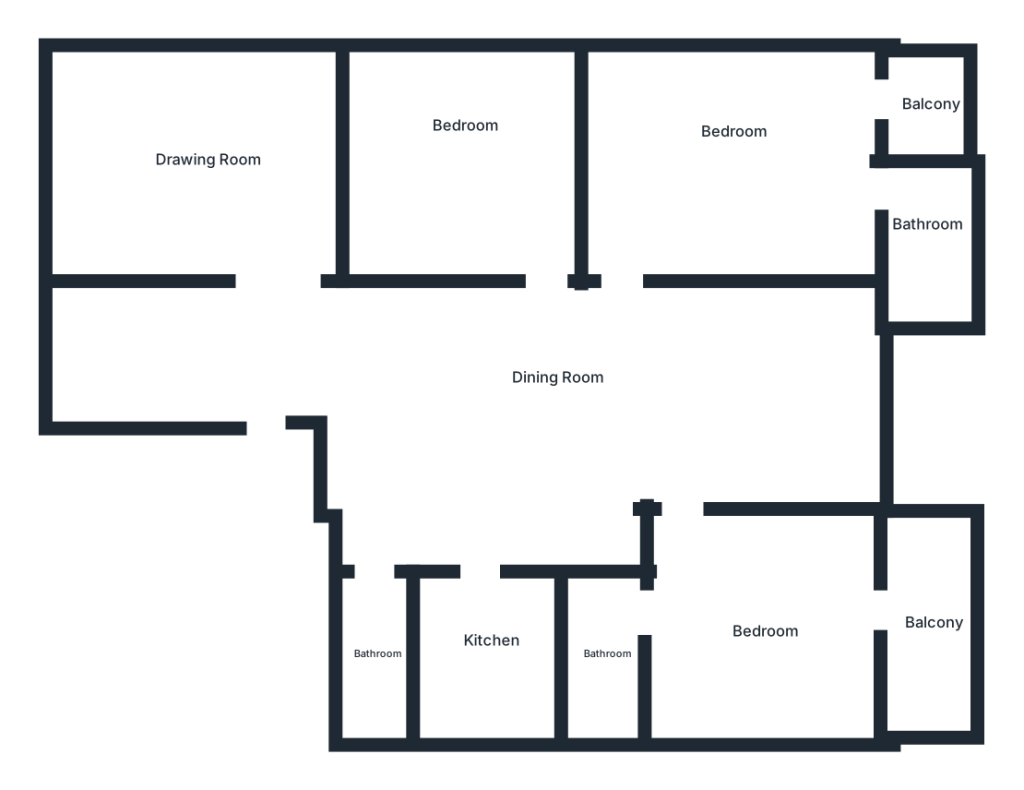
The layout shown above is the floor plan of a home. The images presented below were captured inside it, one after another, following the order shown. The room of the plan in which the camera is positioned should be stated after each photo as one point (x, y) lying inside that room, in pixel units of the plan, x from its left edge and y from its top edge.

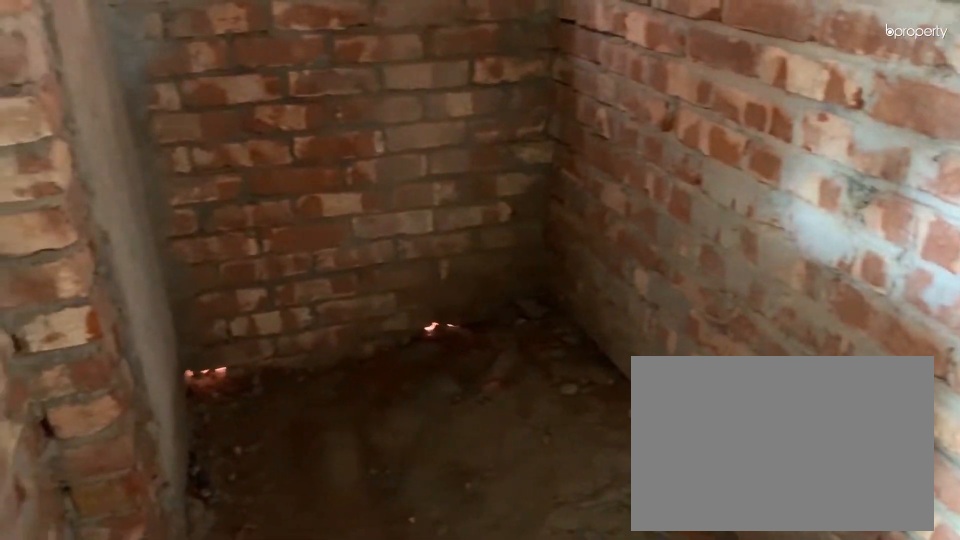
(607, 658)
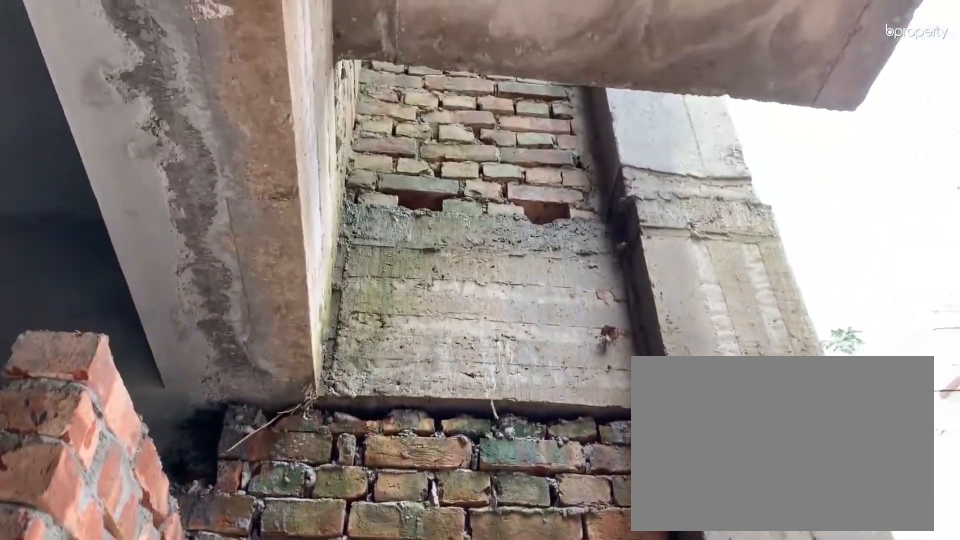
(931, 628)
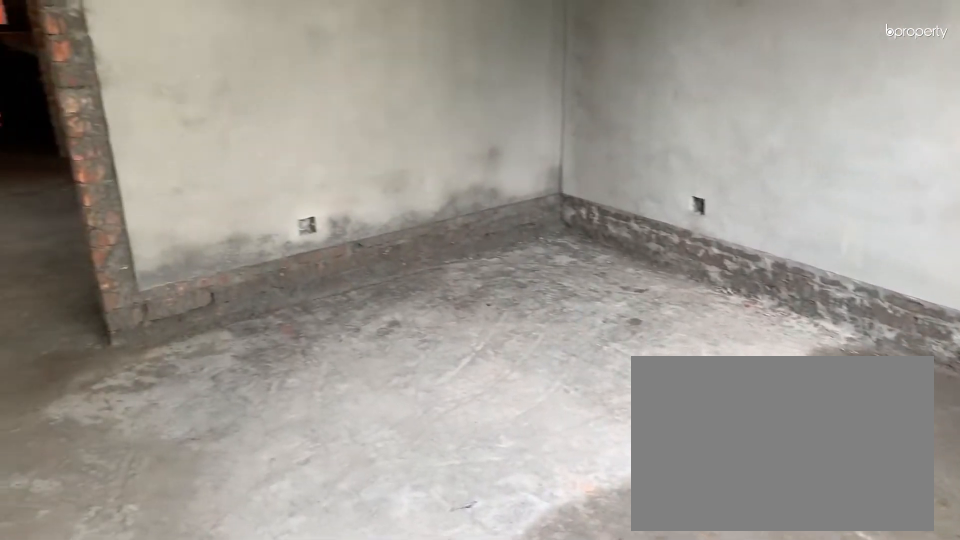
(455, 140)
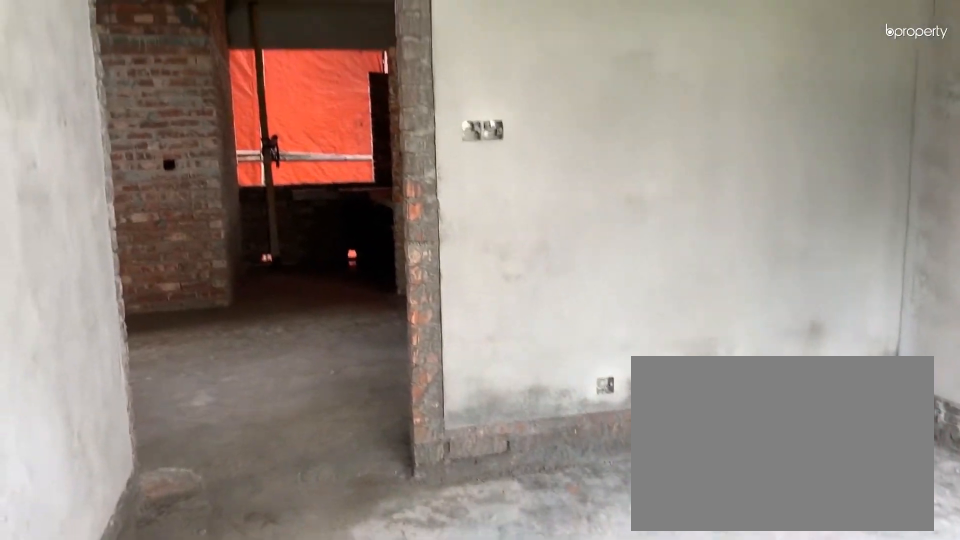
(455, 140)
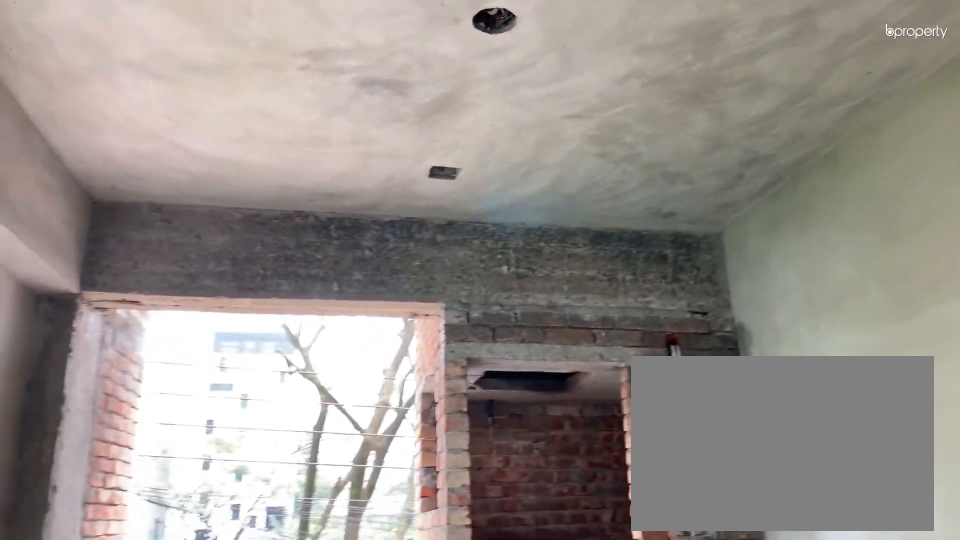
(737, 138)
